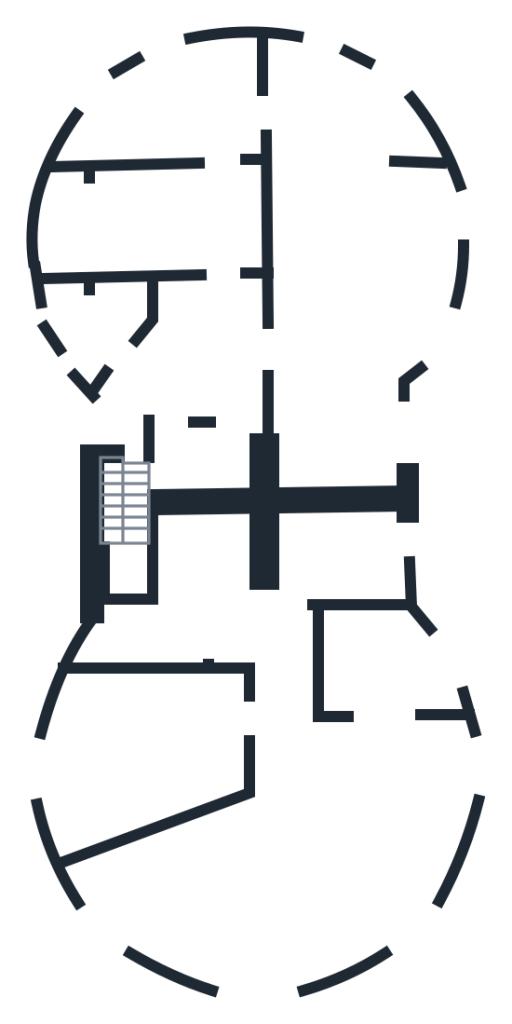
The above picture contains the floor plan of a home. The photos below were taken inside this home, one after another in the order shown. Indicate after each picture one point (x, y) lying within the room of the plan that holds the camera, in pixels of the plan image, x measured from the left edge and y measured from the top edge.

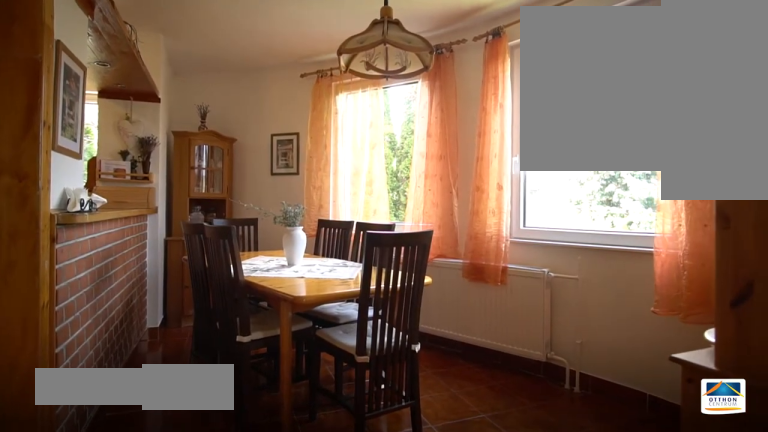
(187, 98)
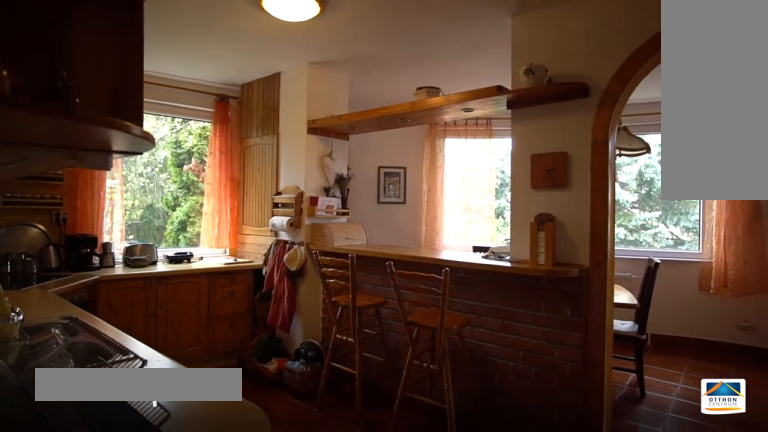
(163, 223)
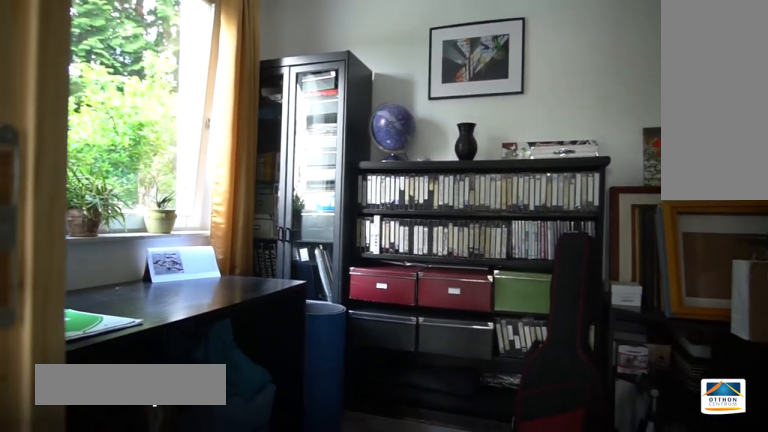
(341, 453)
